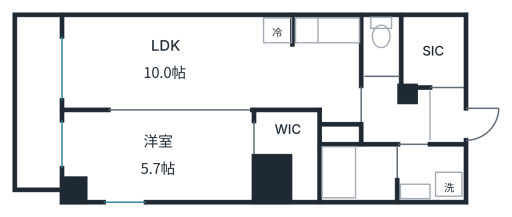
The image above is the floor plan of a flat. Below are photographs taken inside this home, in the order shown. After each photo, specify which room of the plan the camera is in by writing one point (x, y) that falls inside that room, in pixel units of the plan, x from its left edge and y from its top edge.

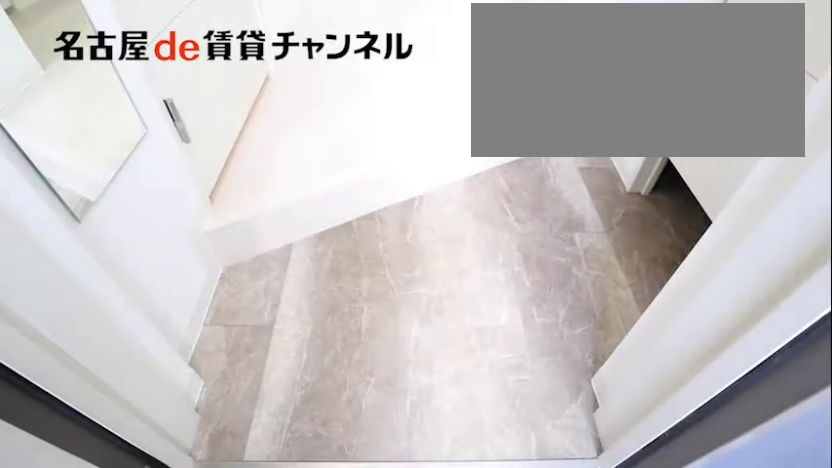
(447, 115)
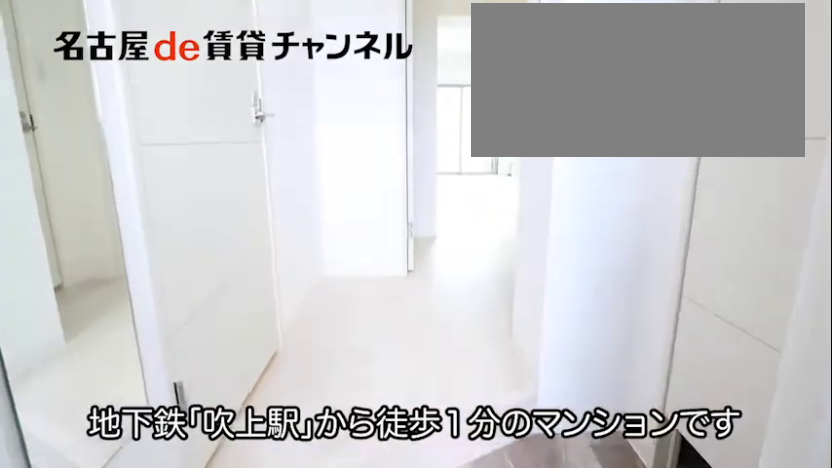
(447, 115)
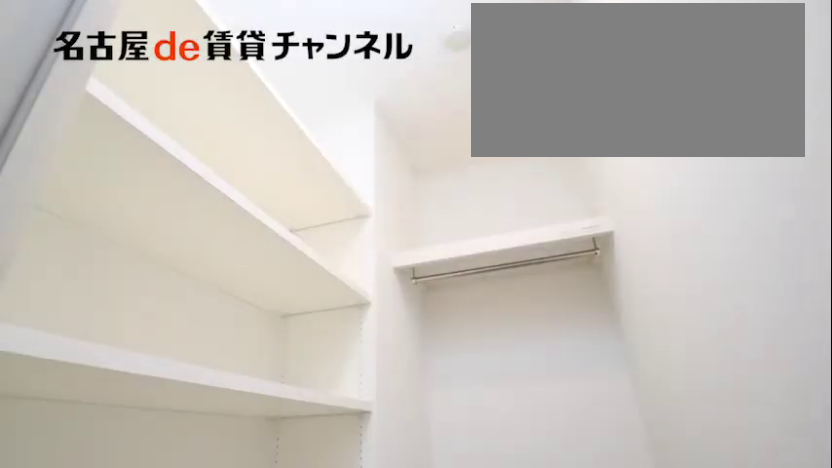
(434, 50)
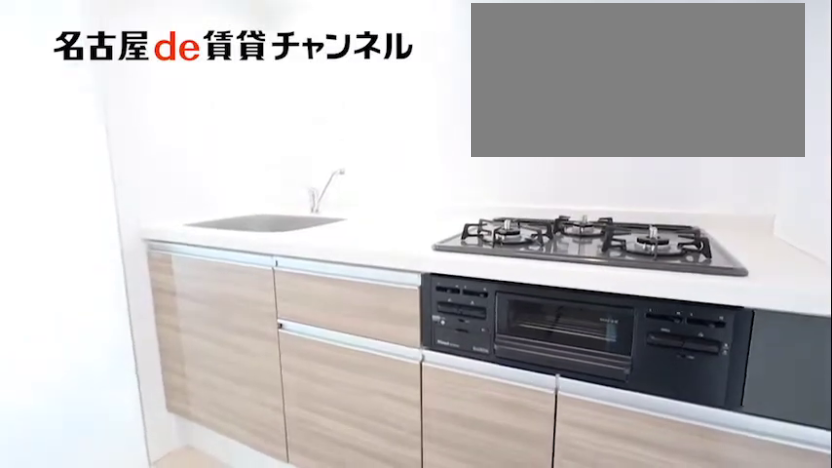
(313, 37)
